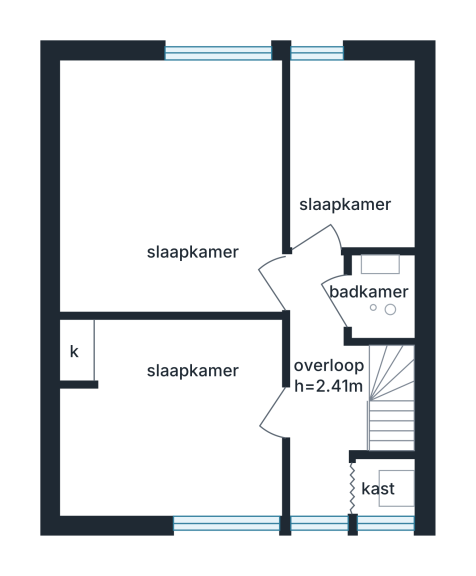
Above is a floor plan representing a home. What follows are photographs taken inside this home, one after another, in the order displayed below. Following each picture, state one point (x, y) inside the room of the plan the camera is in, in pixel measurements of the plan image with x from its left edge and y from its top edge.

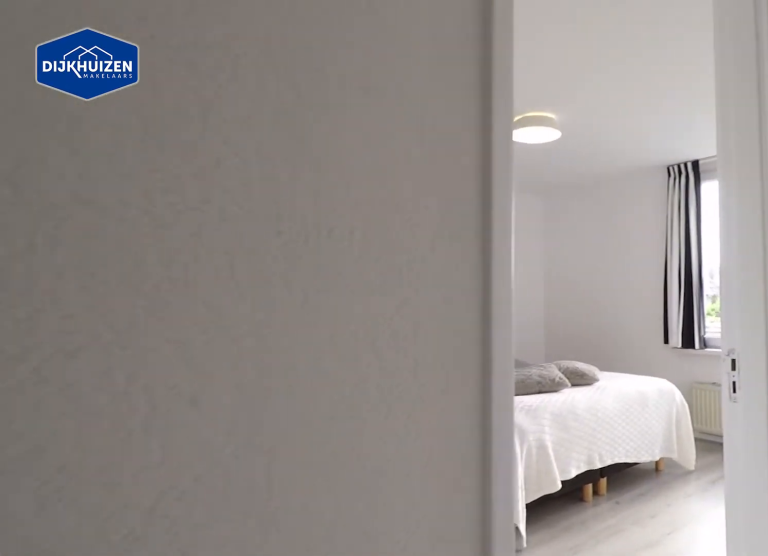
(322, 387)
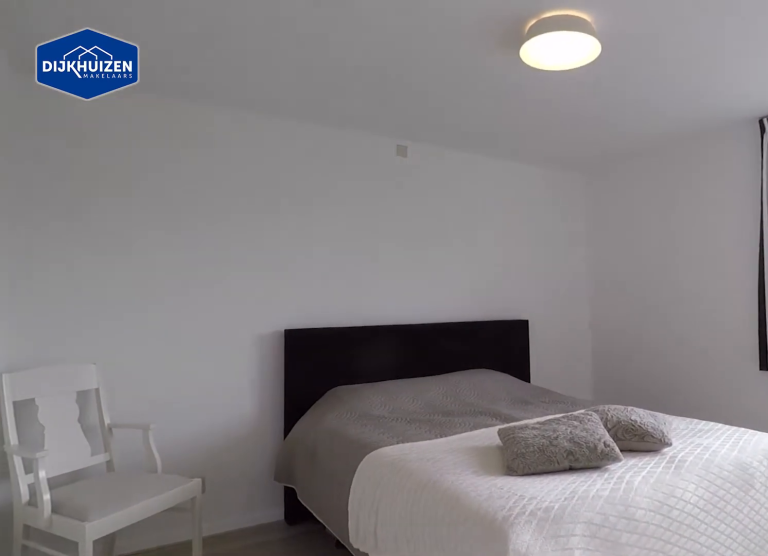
(205, 300)
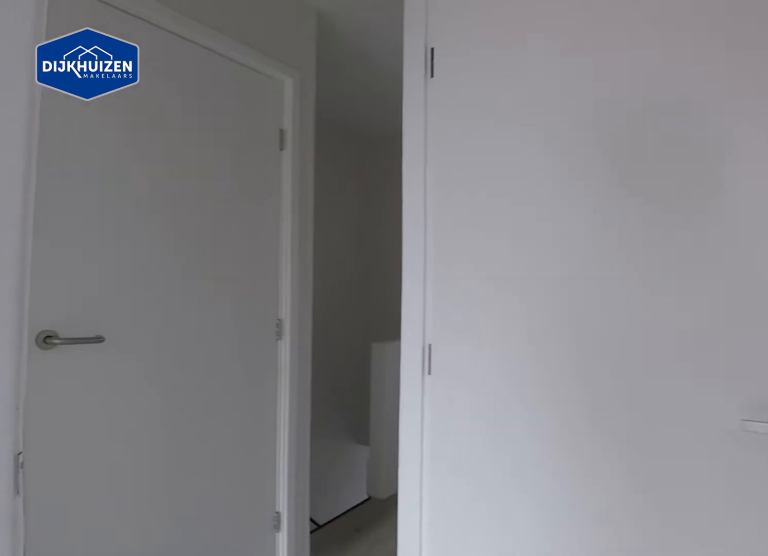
(205, 300)
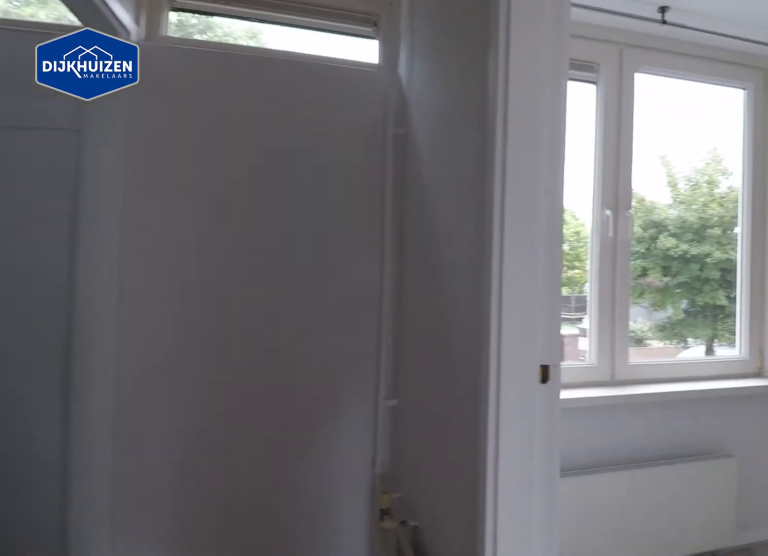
(322, 387)
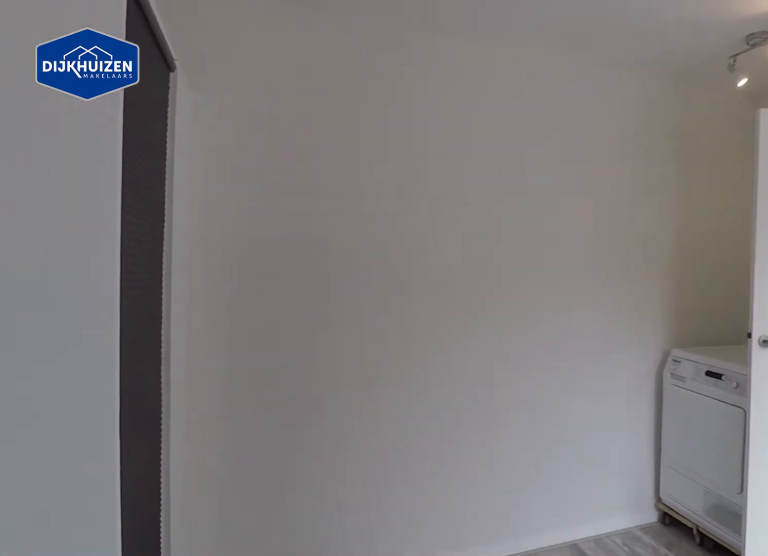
(203, 326)
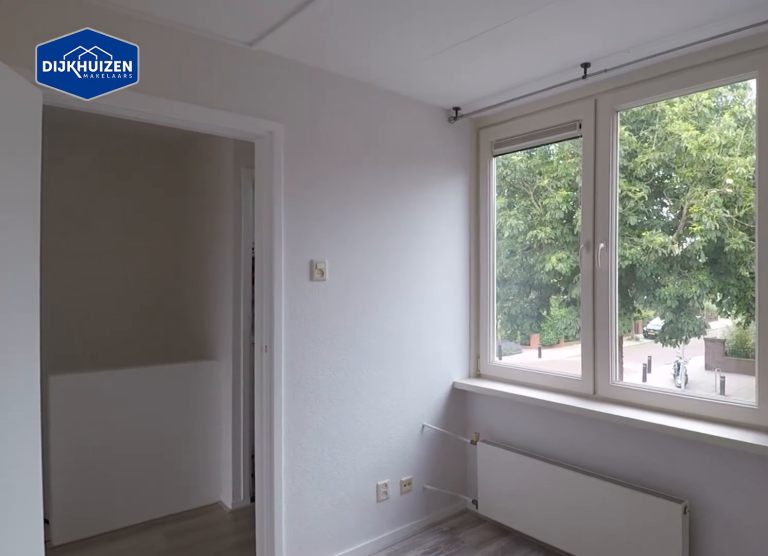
(203, 326)
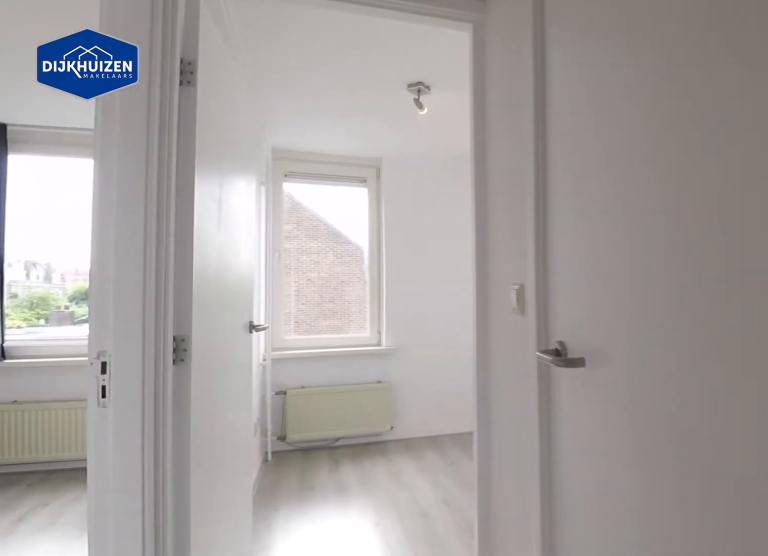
(322, 387)
